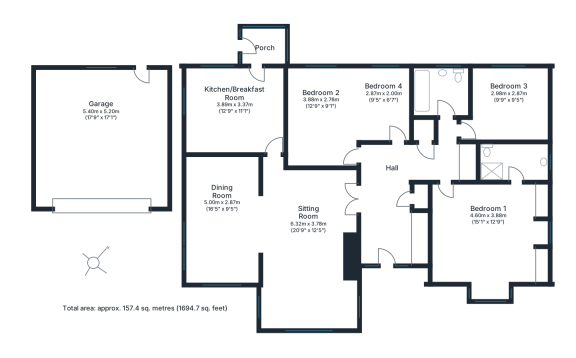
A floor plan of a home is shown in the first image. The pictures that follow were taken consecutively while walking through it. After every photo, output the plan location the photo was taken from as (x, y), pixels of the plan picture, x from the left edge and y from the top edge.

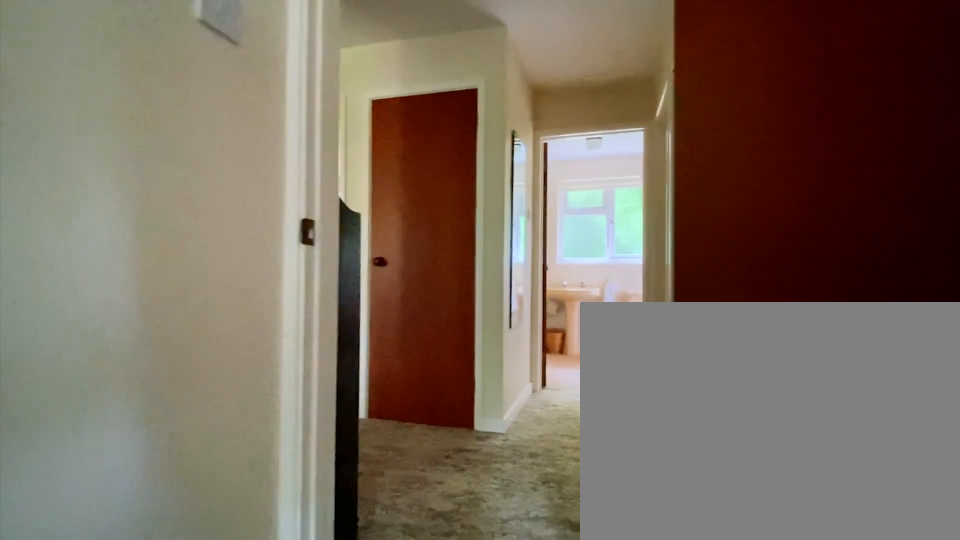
(447, 194)
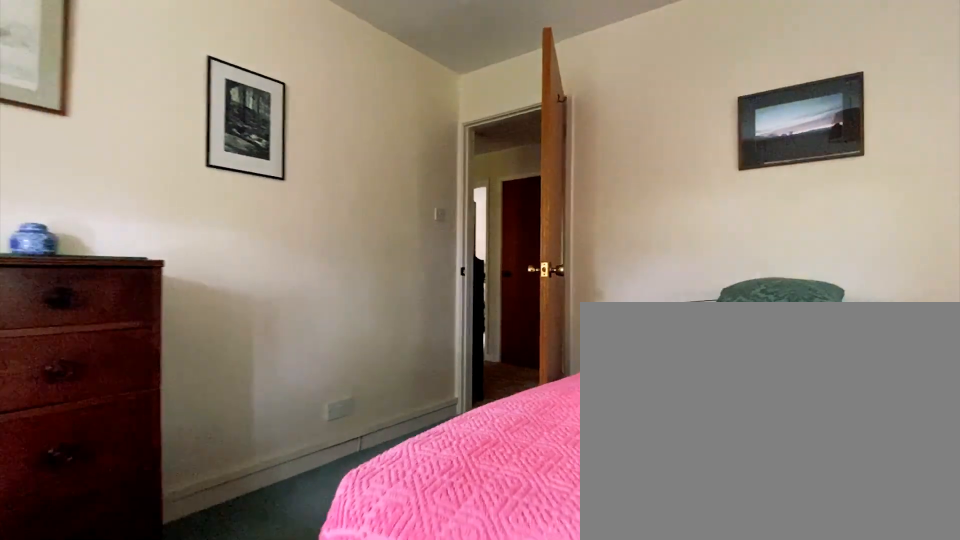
(463, 223)
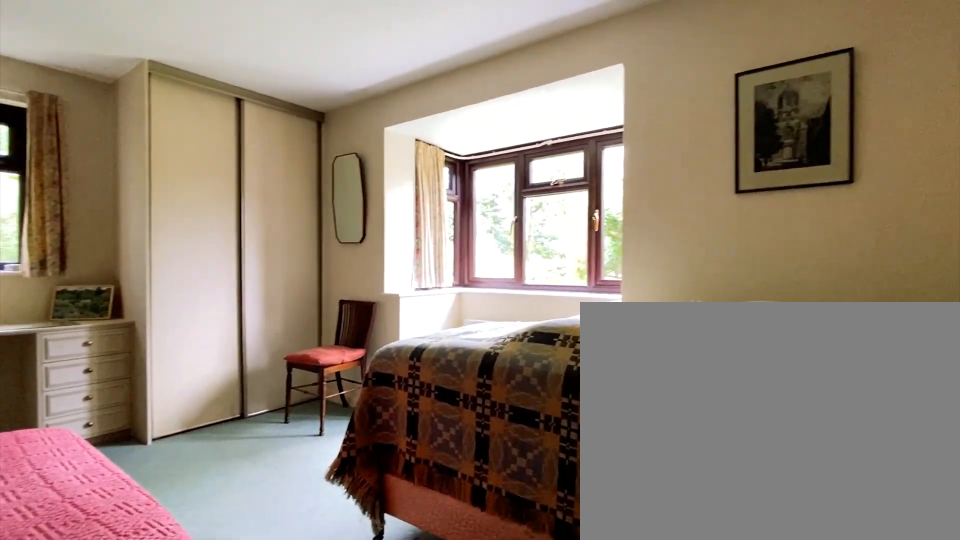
(490, 250)
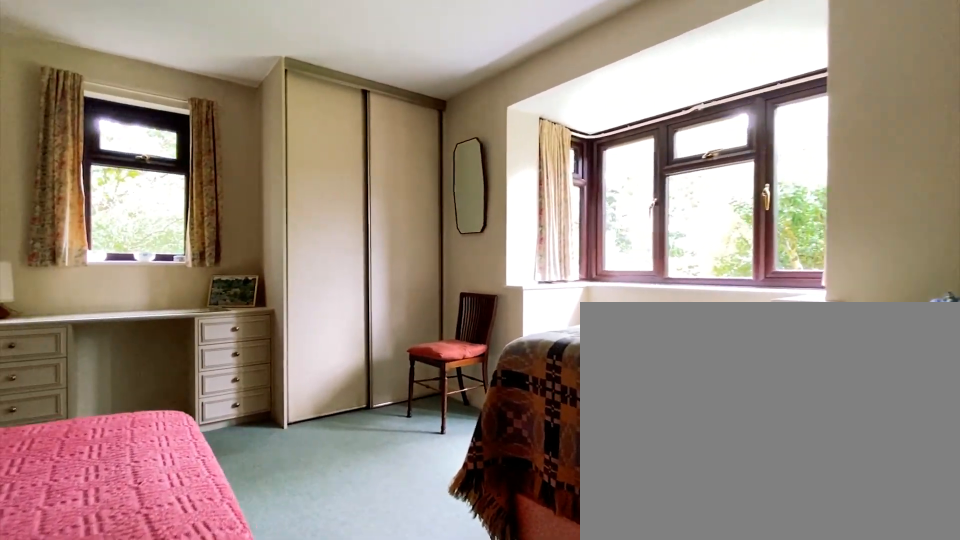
(490, 250)
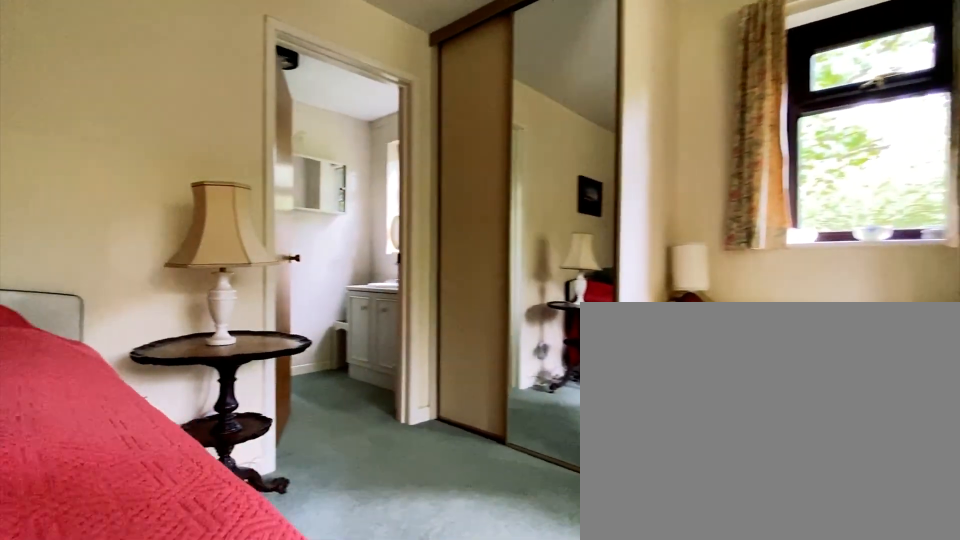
(490, 250)
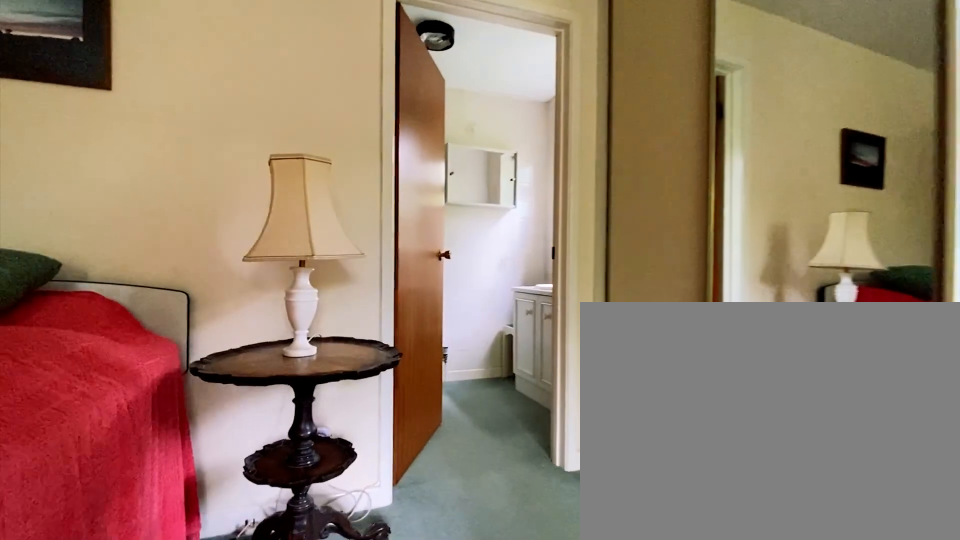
(493, 242)
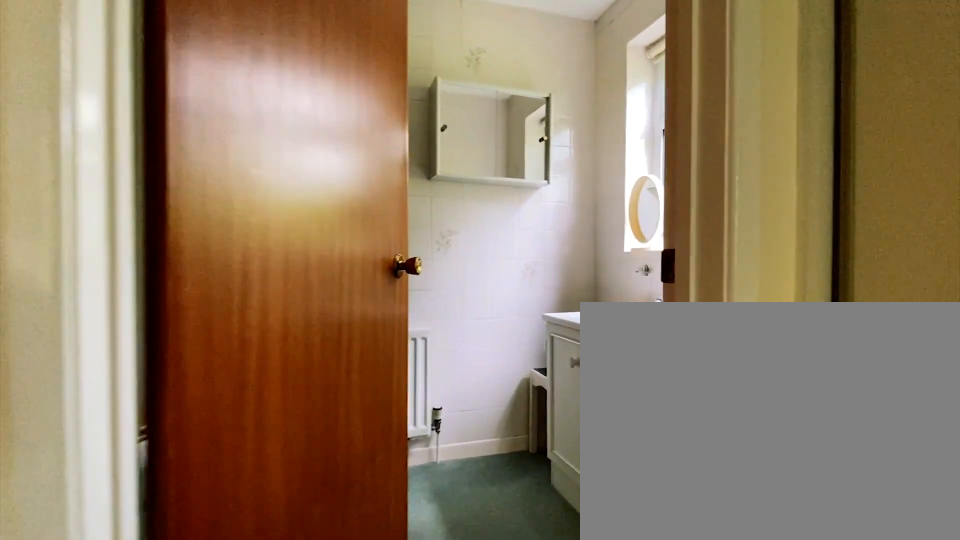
(510, 199)
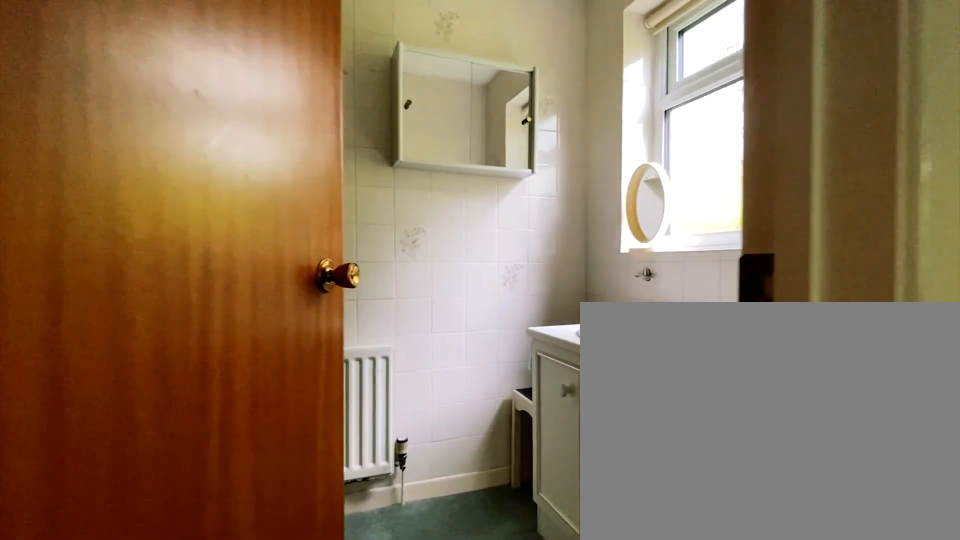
(515, 190)
